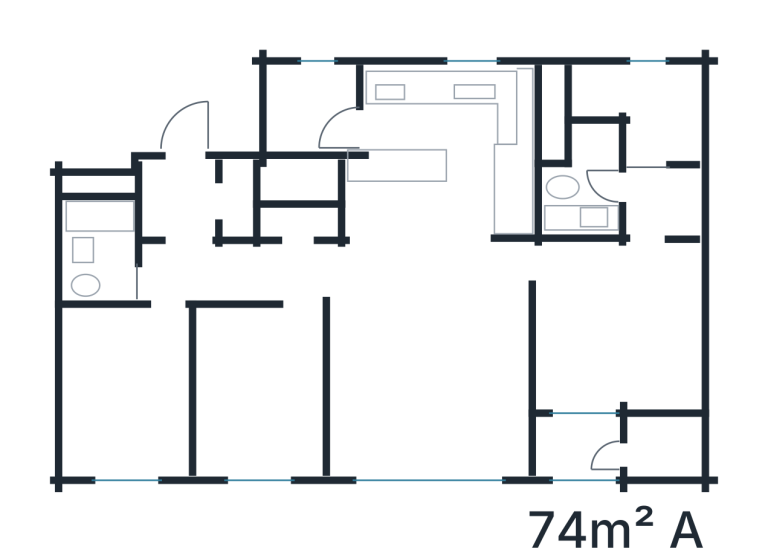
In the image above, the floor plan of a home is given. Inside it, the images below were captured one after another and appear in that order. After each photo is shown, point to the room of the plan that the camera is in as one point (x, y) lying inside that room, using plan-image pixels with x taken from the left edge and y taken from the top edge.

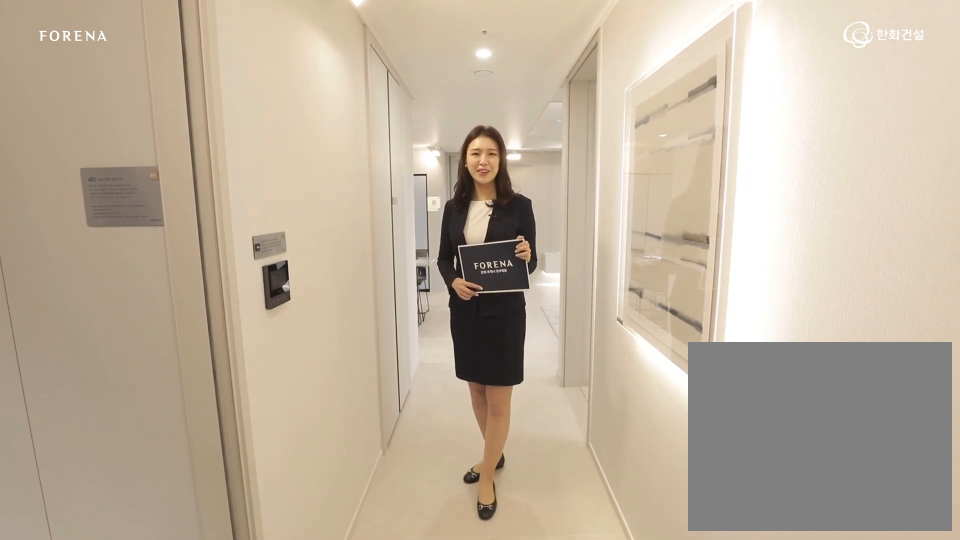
(273, 272)
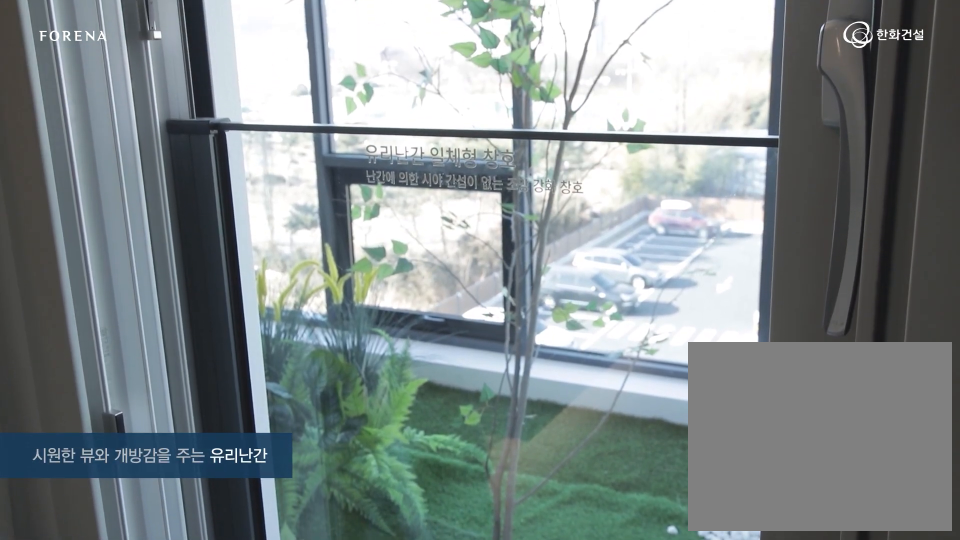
(435, 370)
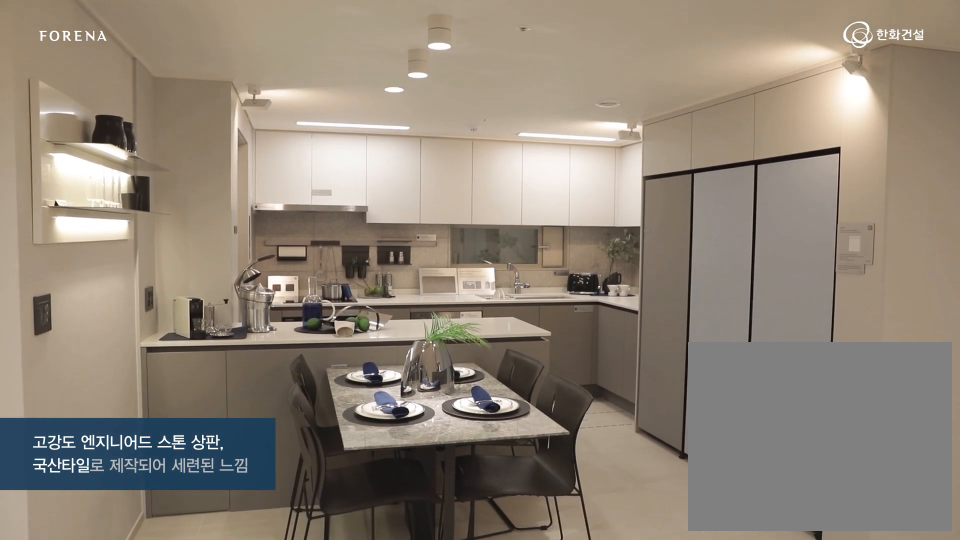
(422, 215)
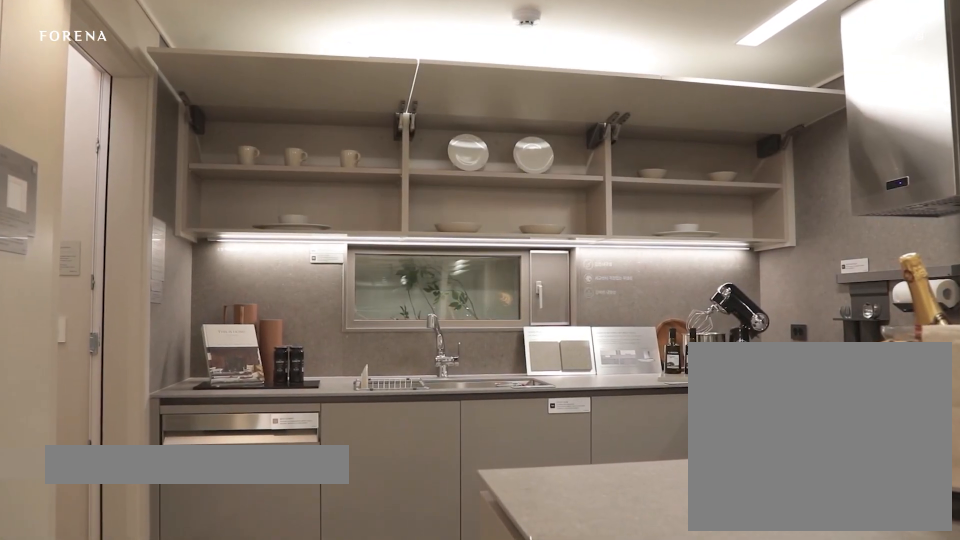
(421, 215)
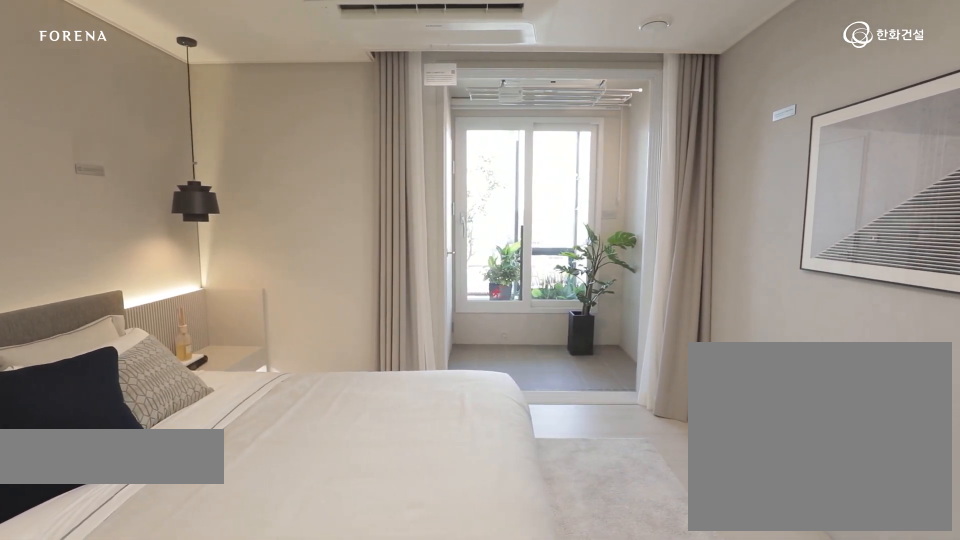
(620, 316)
